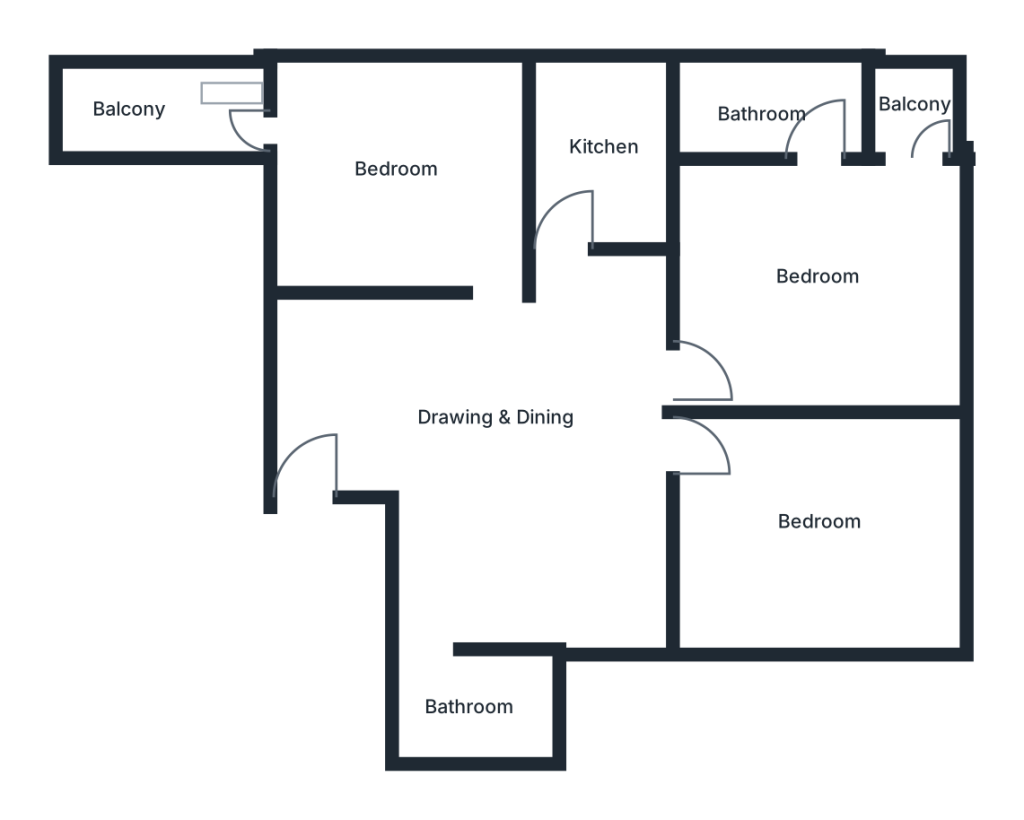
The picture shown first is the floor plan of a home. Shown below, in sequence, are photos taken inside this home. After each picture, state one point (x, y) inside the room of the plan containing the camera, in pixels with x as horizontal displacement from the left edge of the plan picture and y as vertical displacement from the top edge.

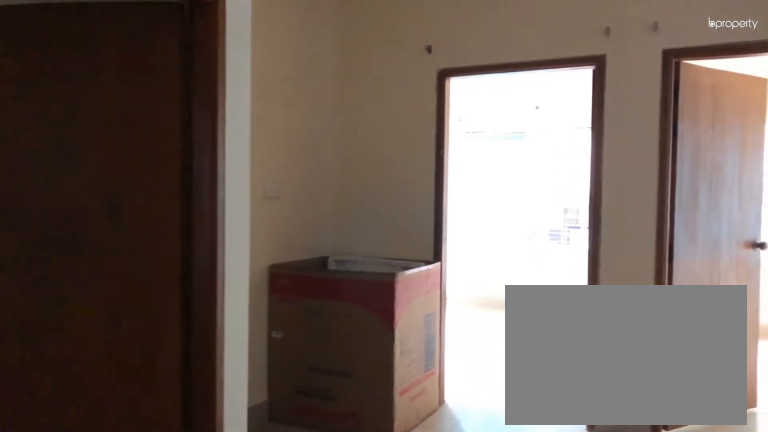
(493, 418)
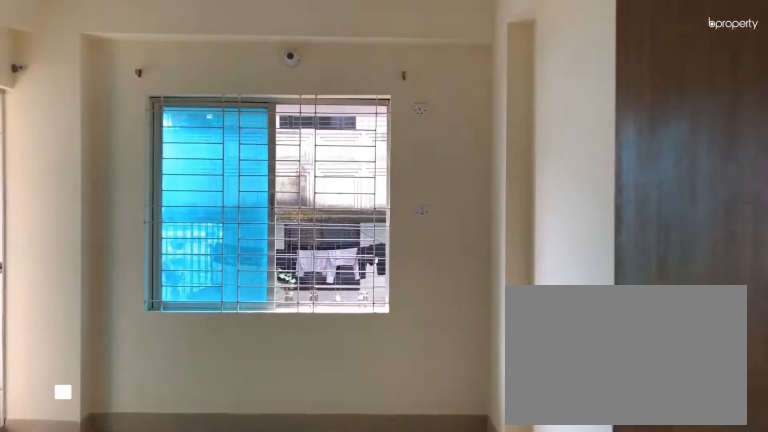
(821, 273)
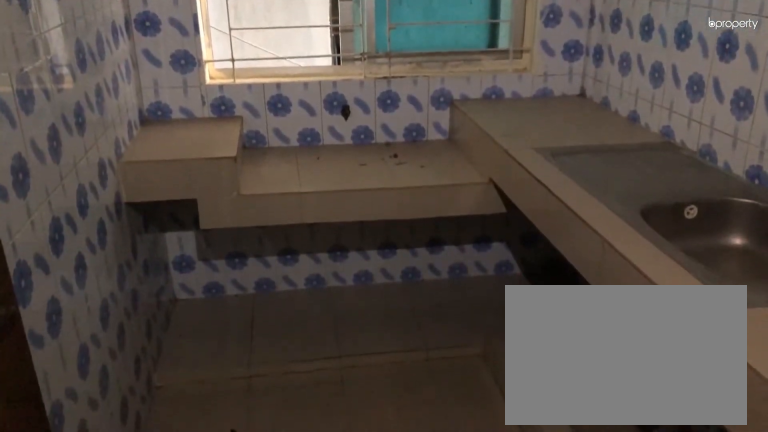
(605, 140)
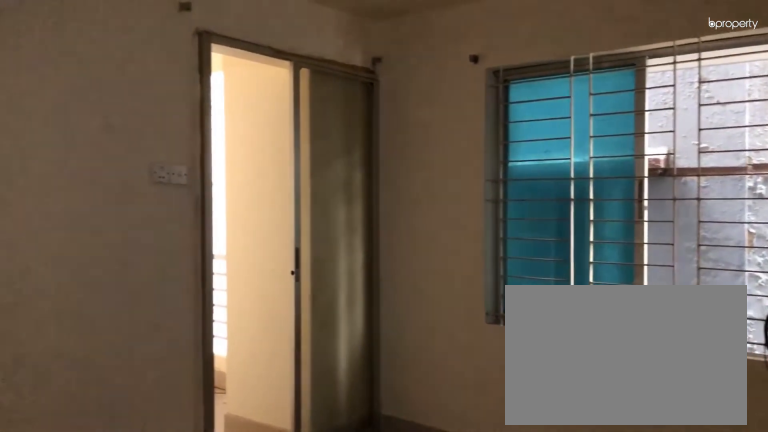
(393, 168)
